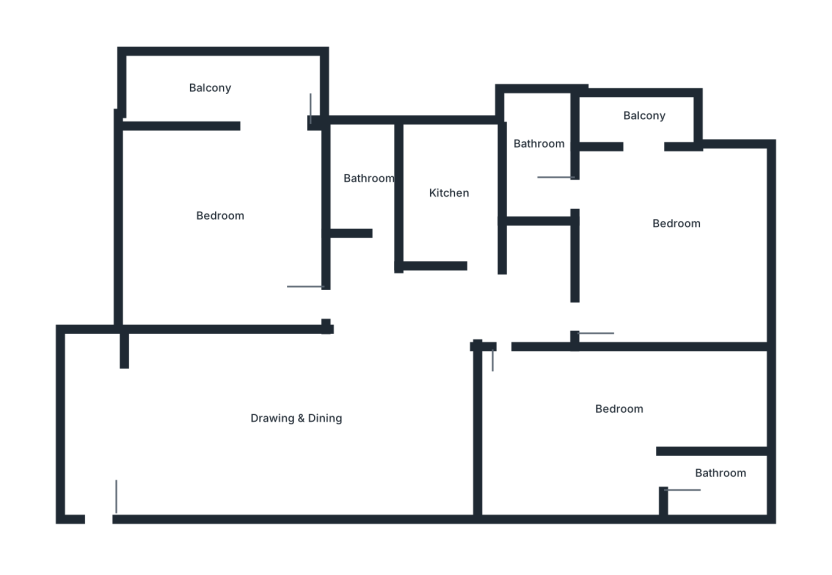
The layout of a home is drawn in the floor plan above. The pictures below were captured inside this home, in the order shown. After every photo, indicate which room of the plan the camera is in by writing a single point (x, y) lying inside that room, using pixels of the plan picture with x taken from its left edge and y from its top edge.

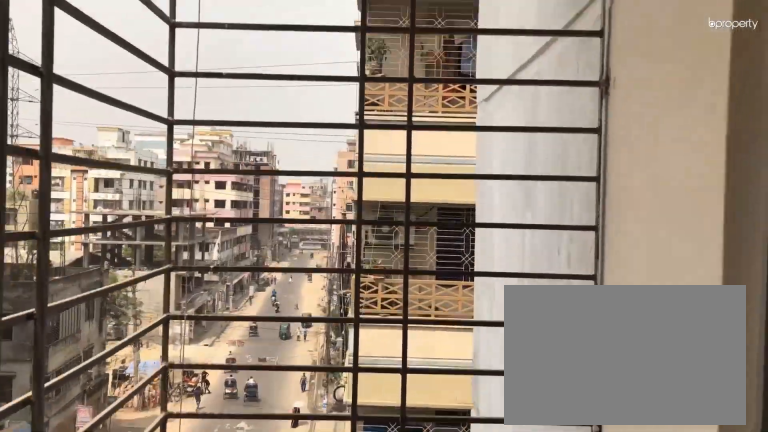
(638, 118)
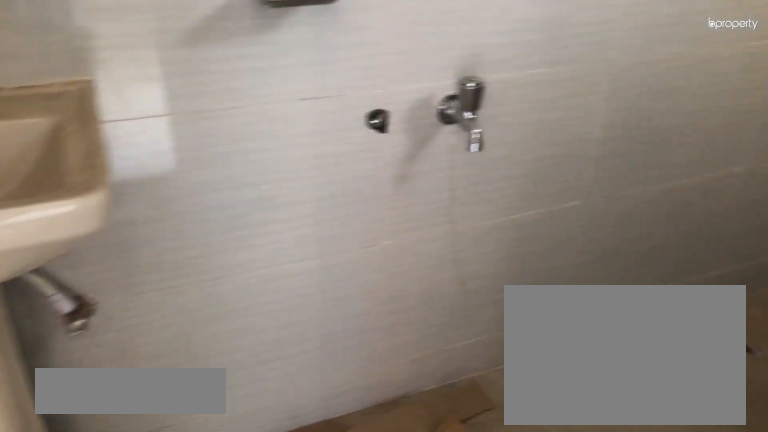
(529, 166)
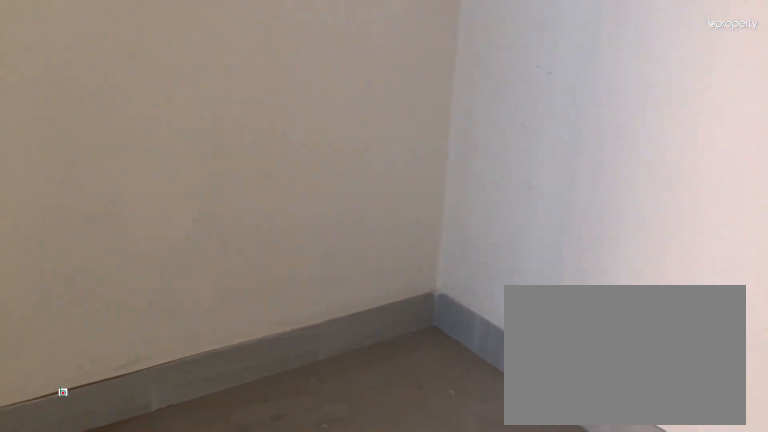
(583, 428)
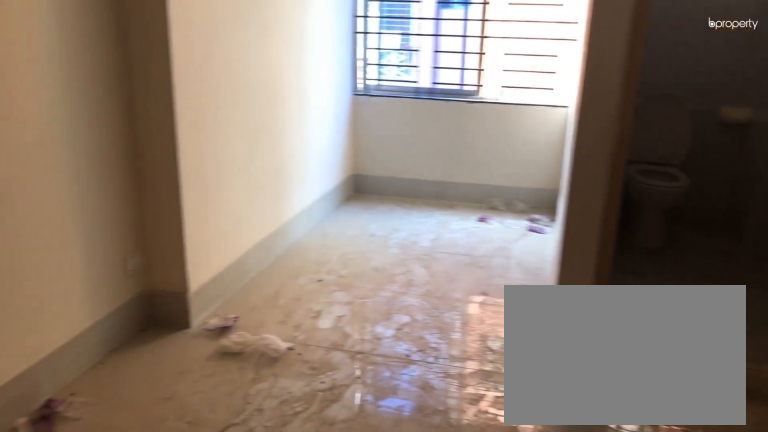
(583, 428)
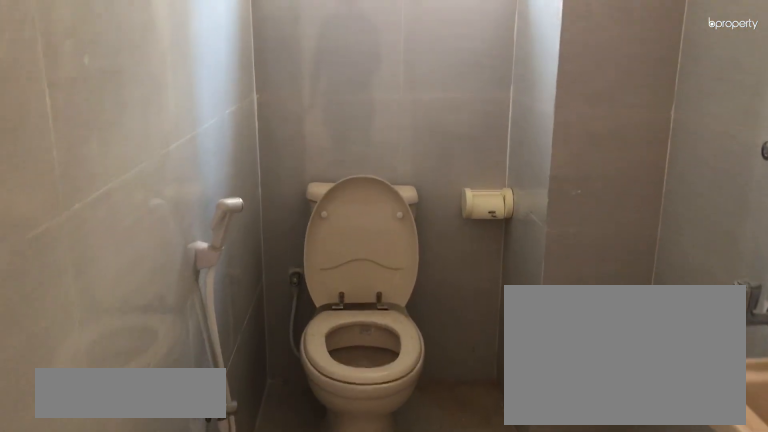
(725, 489)
